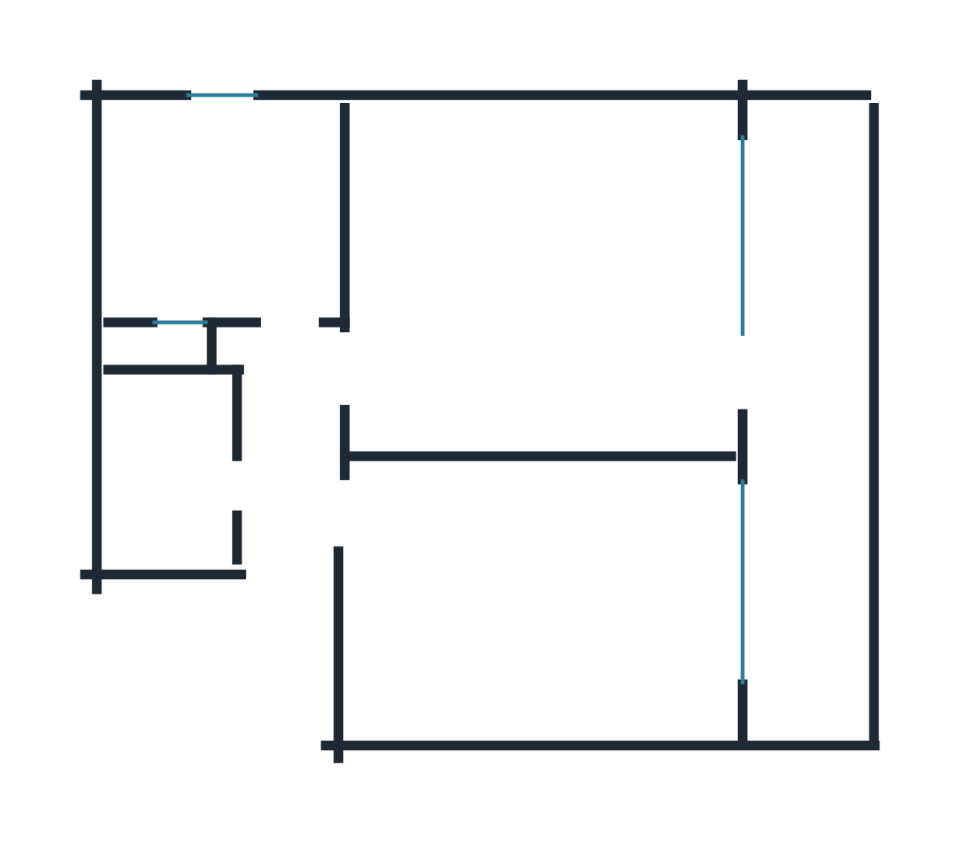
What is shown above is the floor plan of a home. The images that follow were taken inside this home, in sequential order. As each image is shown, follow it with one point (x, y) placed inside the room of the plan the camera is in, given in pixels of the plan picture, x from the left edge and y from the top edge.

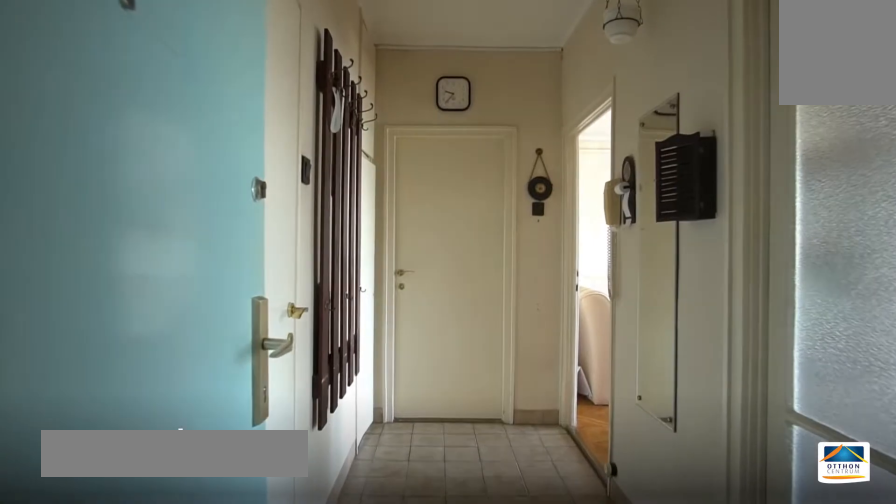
(290, 481)
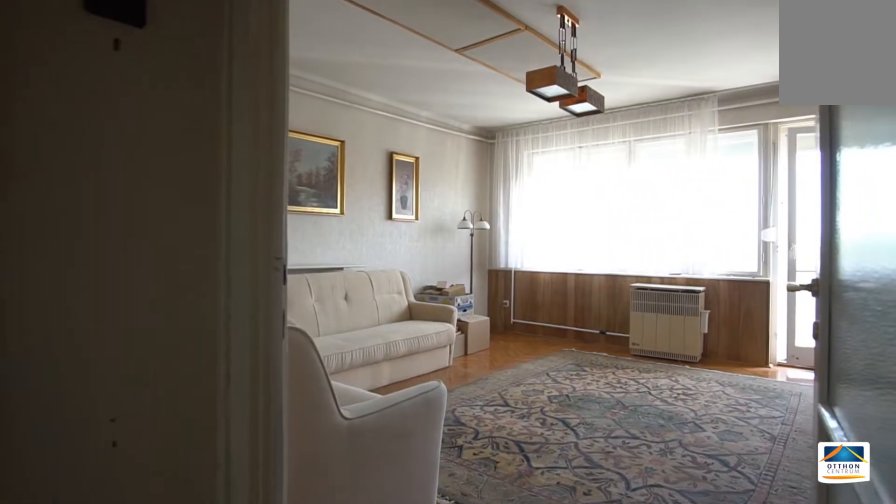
(289, 480)
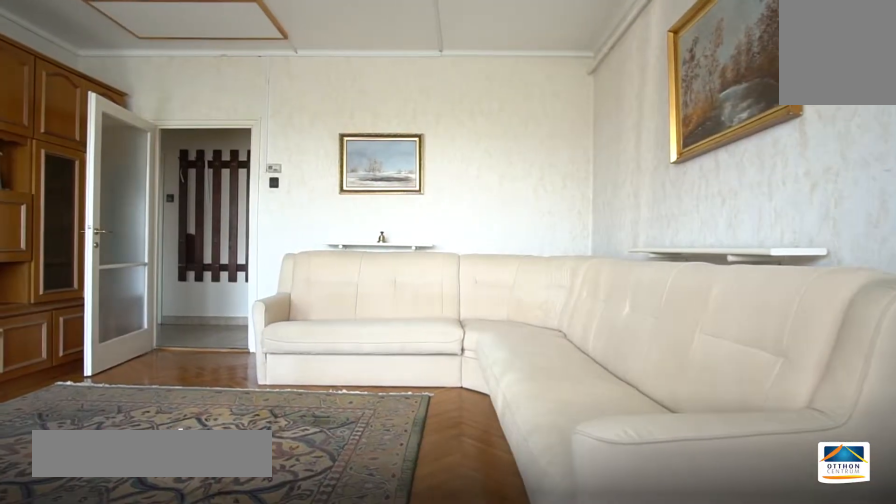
(547, 266)
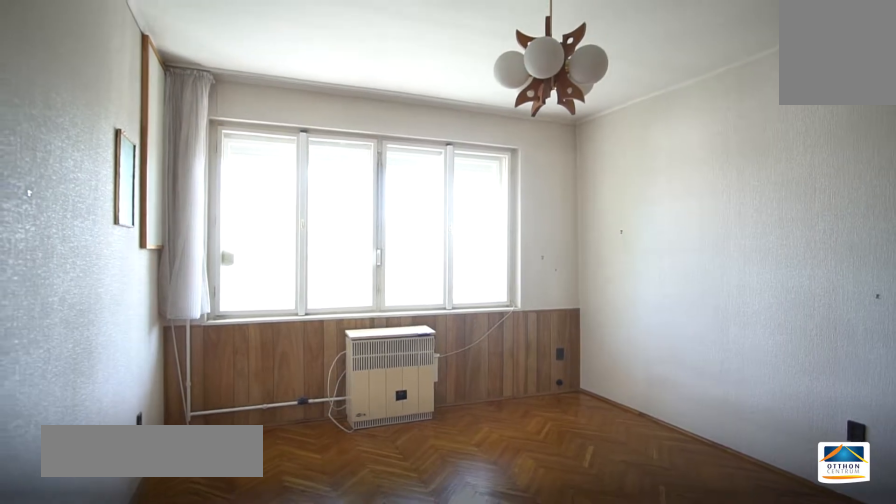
(546, 596)
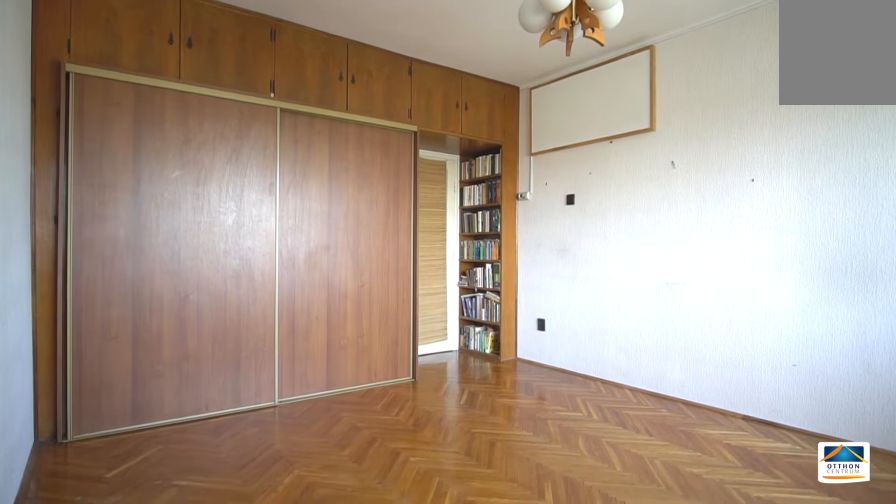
(547, 594)
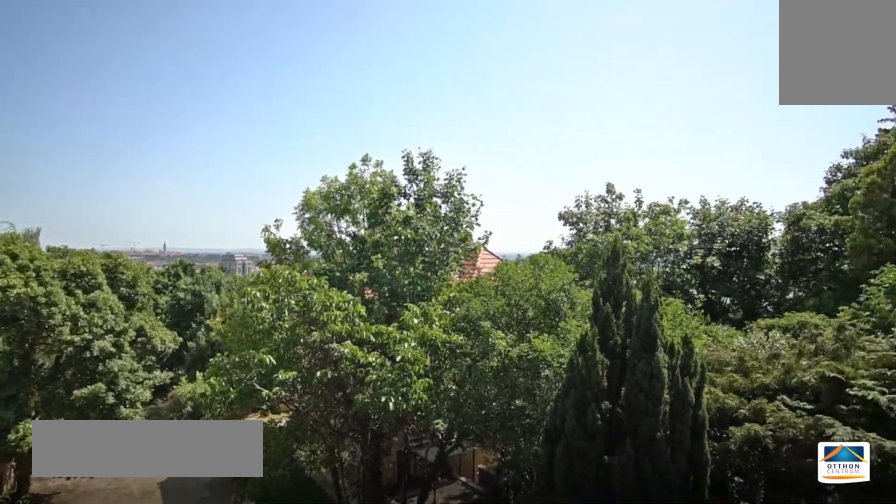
(811, 392)
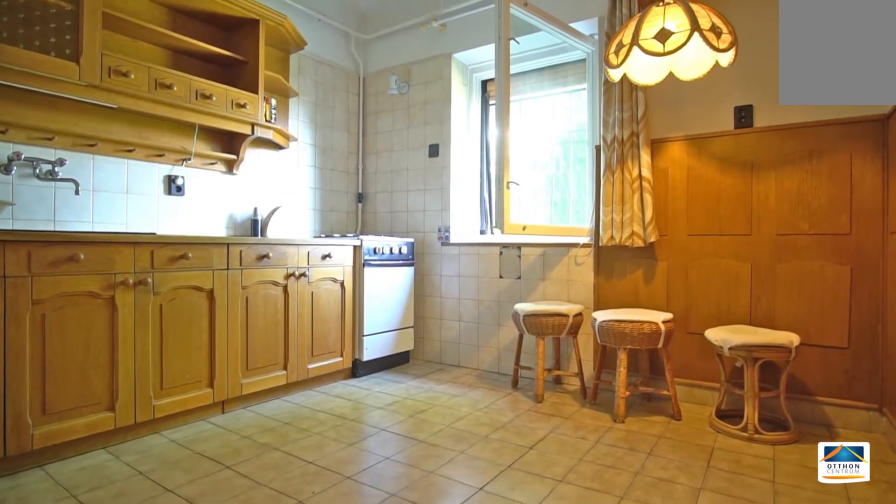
(239, 215)
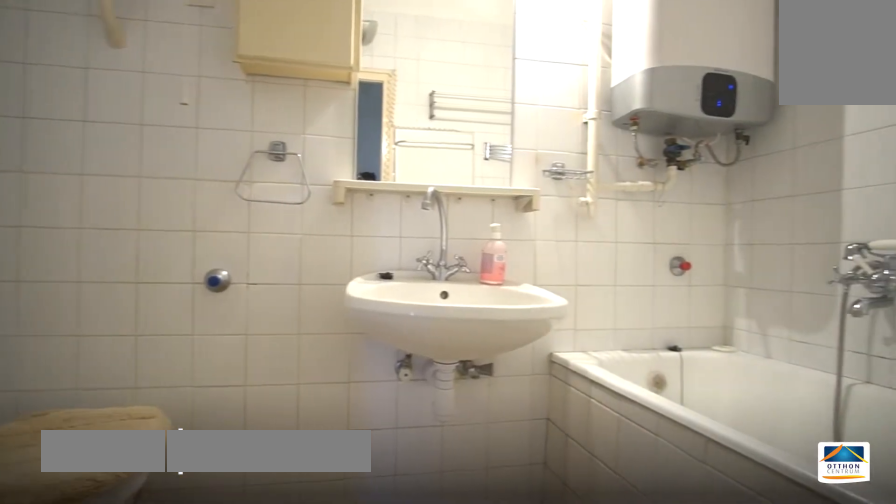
(166, 481)
